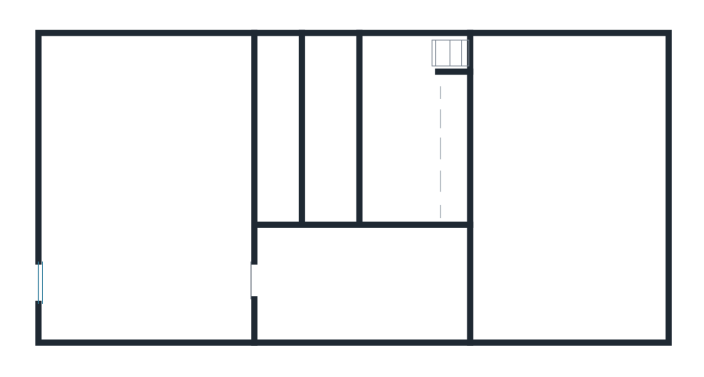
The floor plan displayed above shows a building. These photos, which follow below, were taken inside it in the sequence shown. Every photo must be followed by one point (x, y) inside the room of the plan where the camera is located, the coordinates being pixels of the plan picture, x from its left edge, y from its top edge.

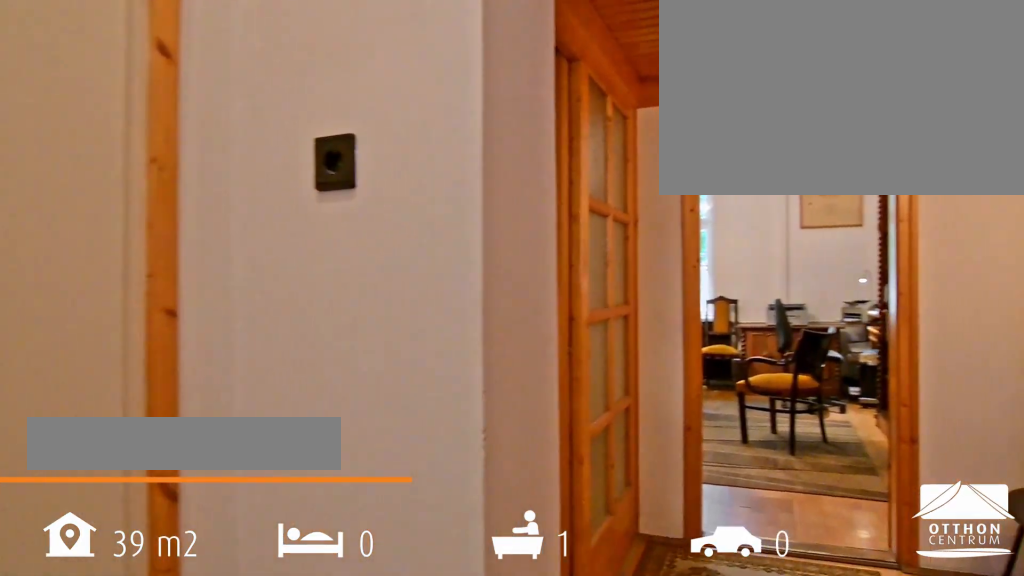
(362, 288)
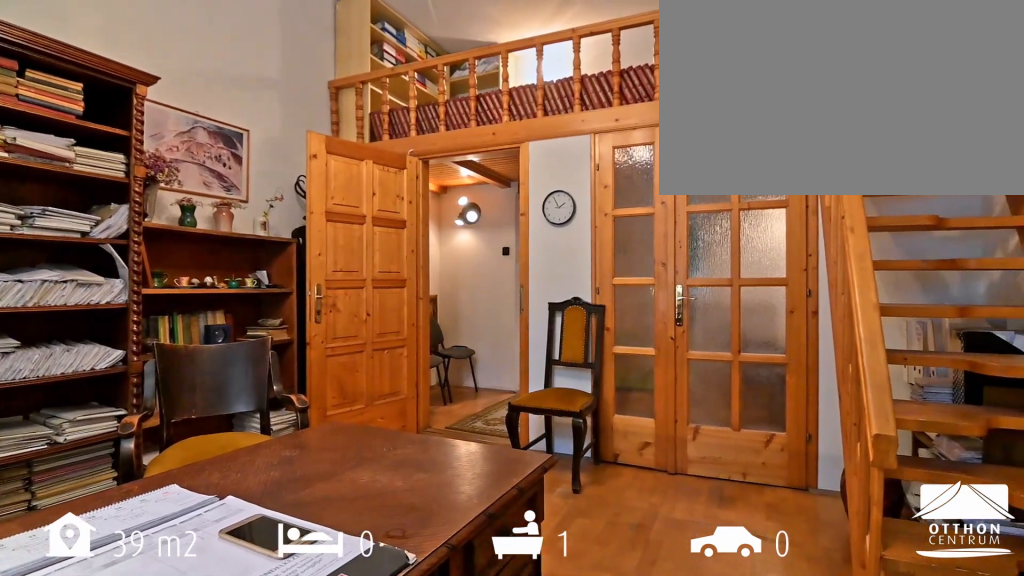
(573, 182)
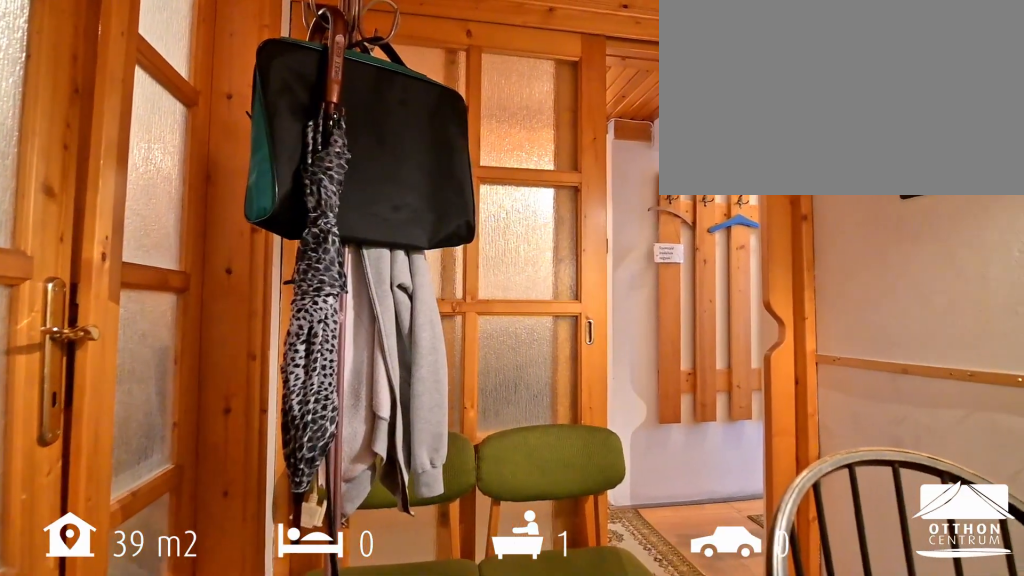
(406, 140)
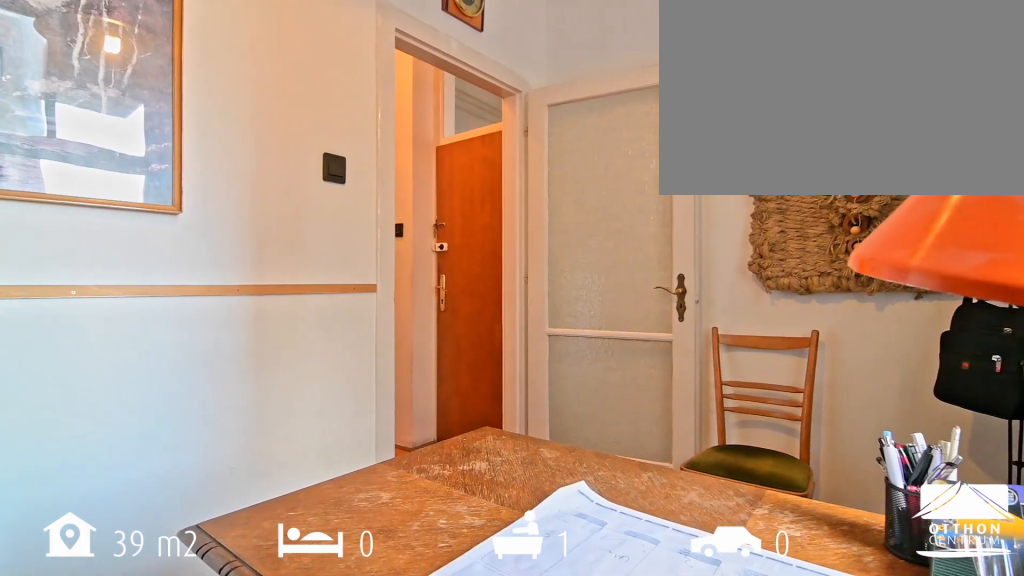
(146, 185)
